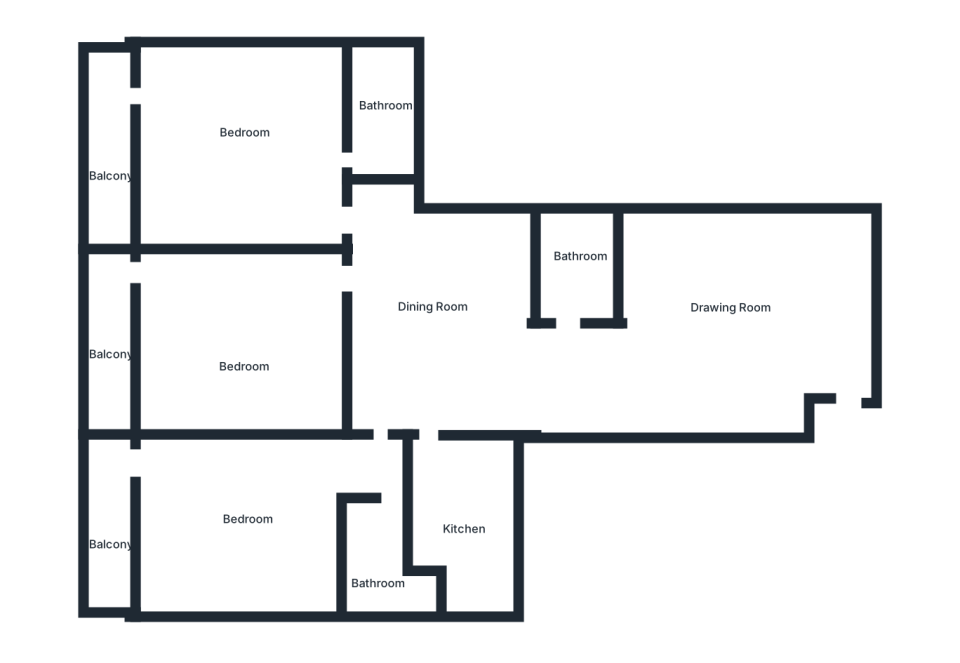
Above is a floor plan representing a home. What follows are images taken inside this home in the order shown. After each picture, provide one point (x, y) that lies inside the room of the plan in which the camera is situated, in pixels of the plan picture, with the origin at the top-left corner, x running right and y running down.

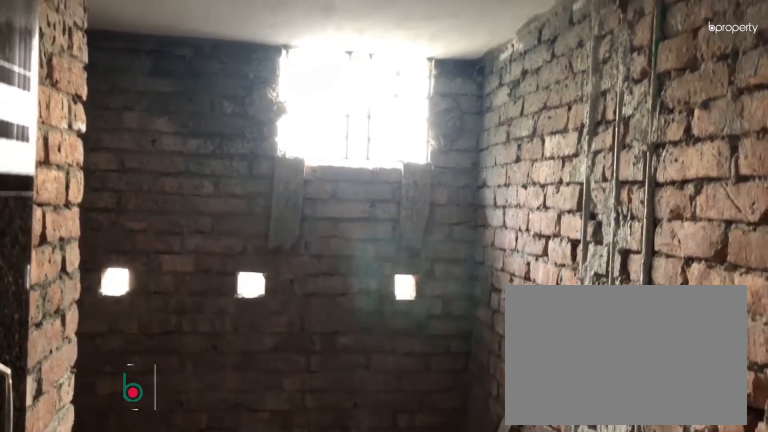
(379, 551)
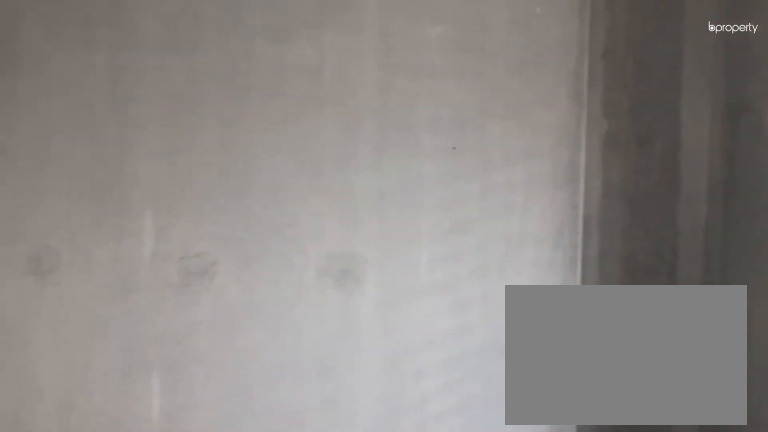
(241, 332)
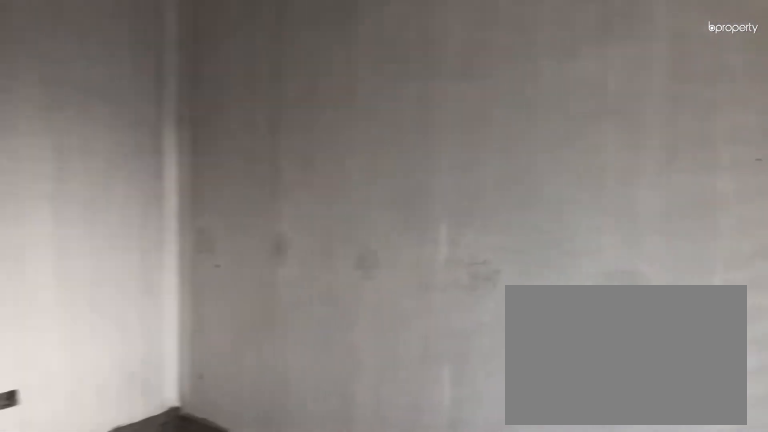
(241, 332)
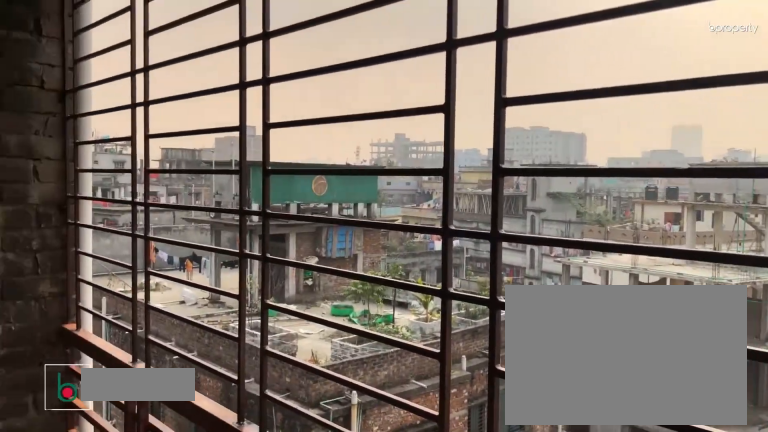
(102, 355)
